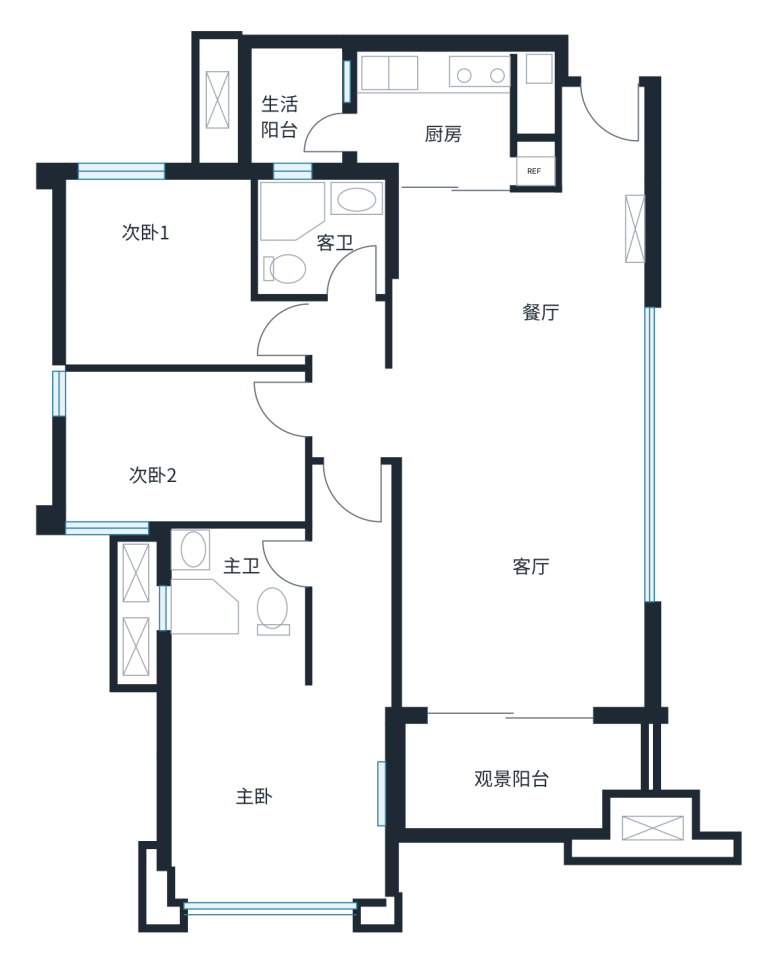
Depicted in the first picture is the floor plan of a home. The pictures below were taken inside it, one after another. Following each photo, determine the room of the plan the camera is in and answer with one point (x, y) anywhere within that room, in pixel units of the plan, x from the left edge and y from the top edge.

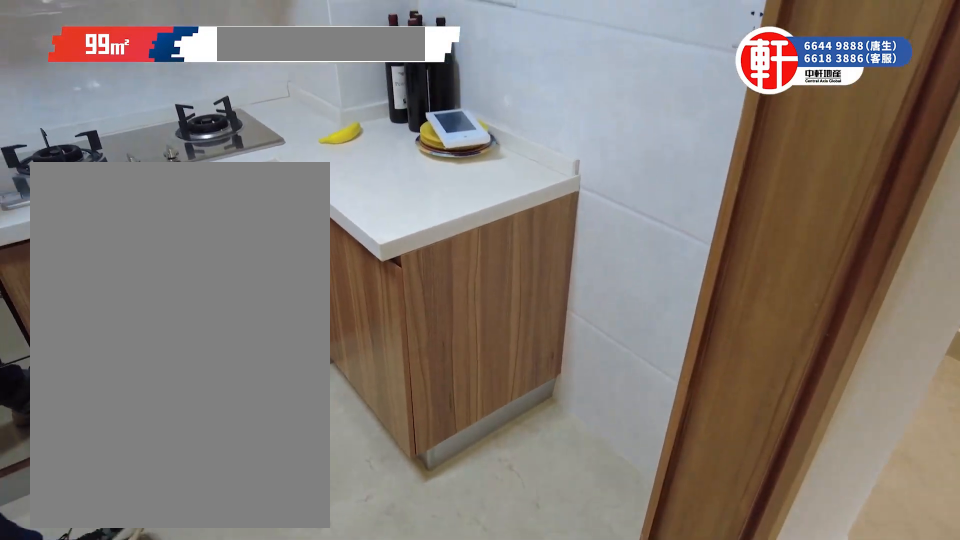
(446, 131)
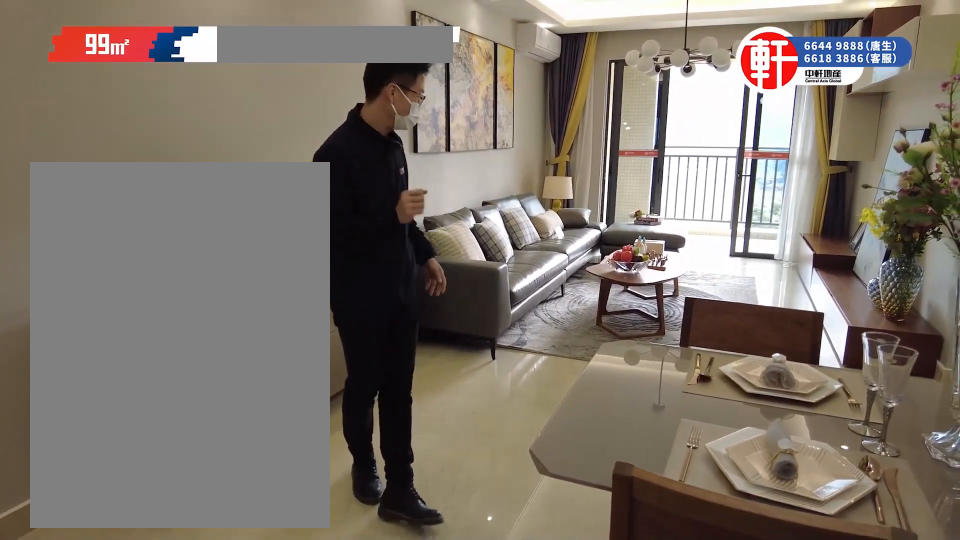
(520, 586)
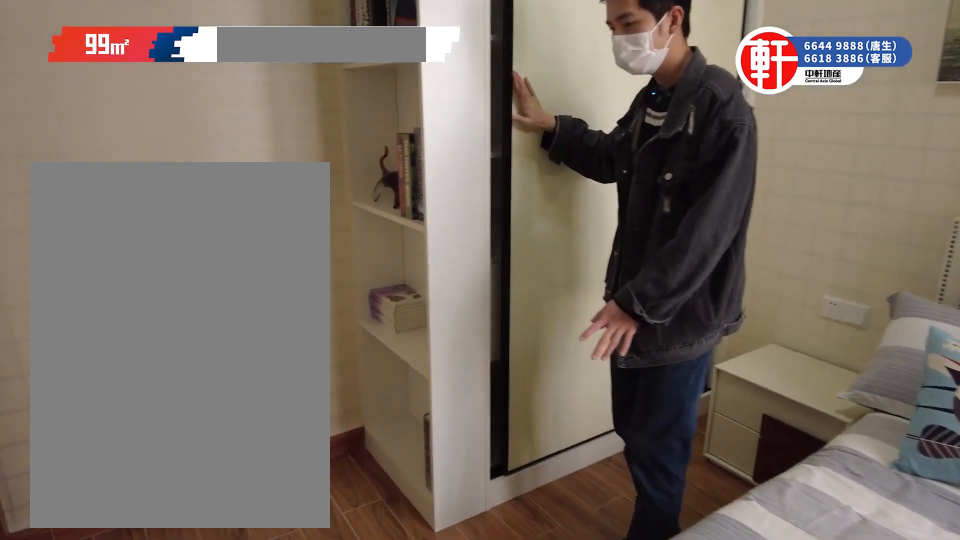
(161, 304)
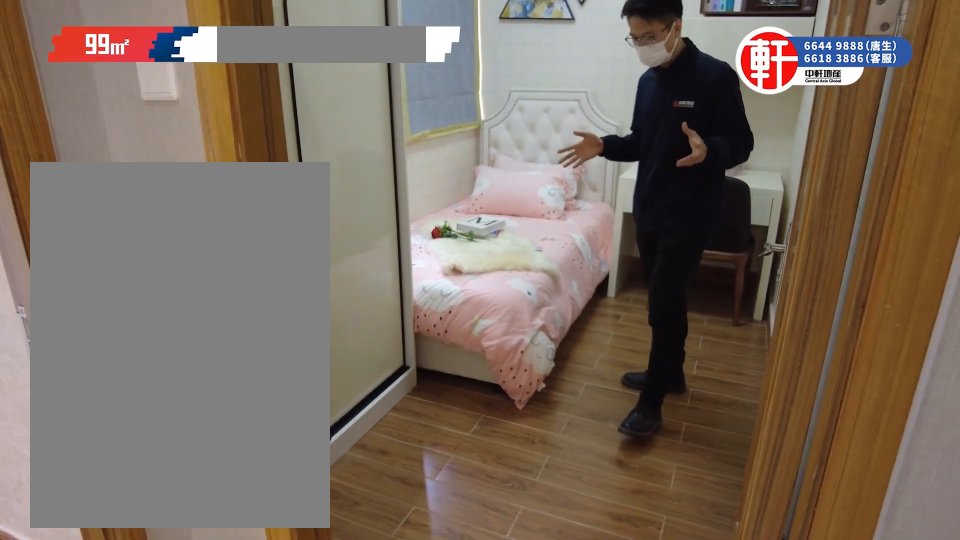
(183, 464)
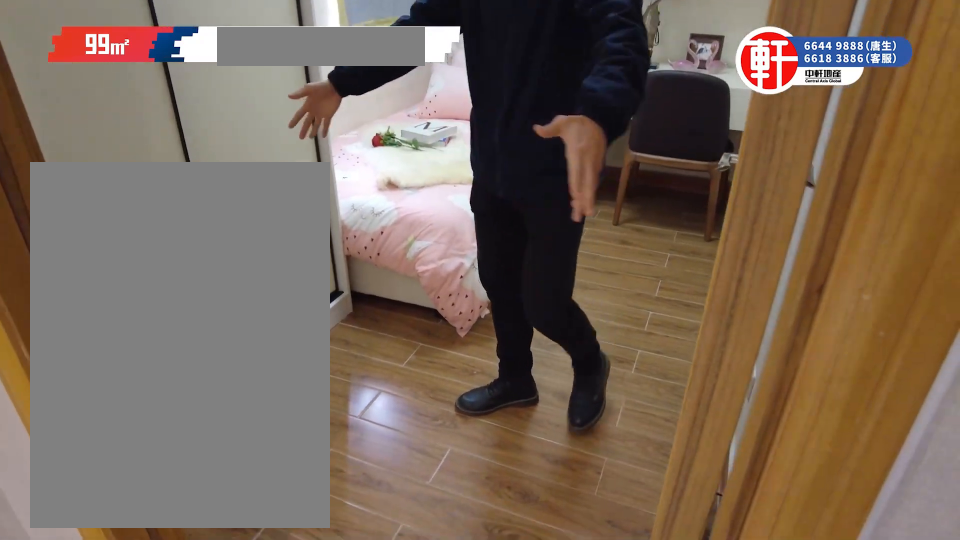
(183, 464)
